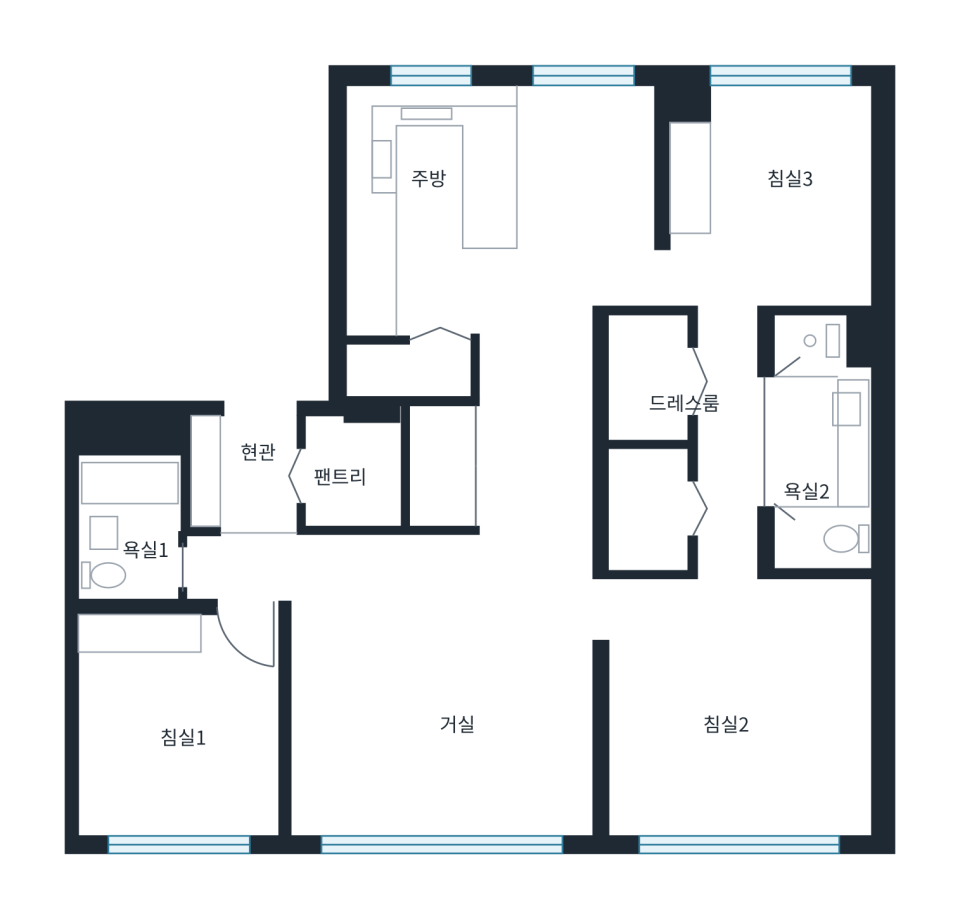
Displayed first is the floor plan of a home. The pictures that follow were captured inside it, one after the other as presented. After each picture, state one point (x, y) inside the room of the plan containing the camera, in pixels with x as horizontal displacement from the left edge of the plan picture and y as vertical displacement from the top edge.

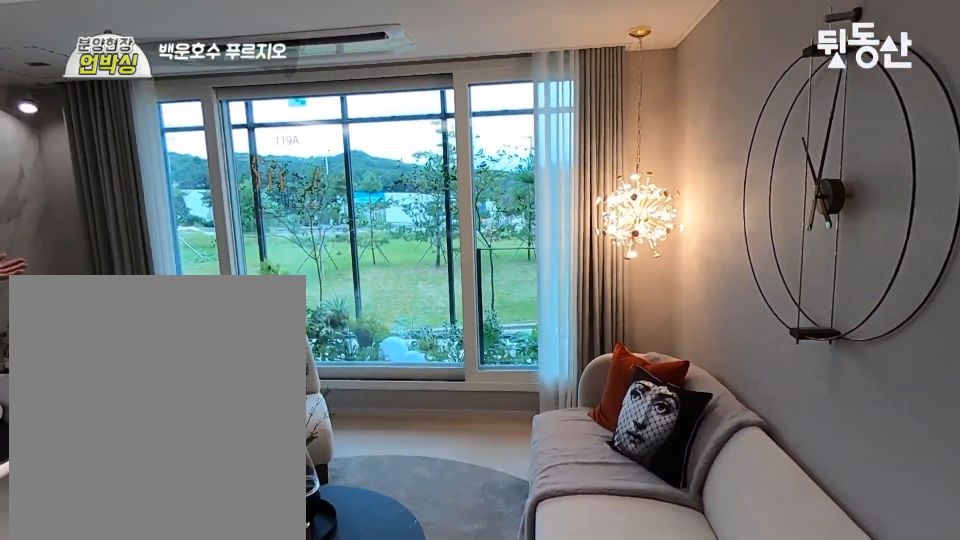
(461, 748)
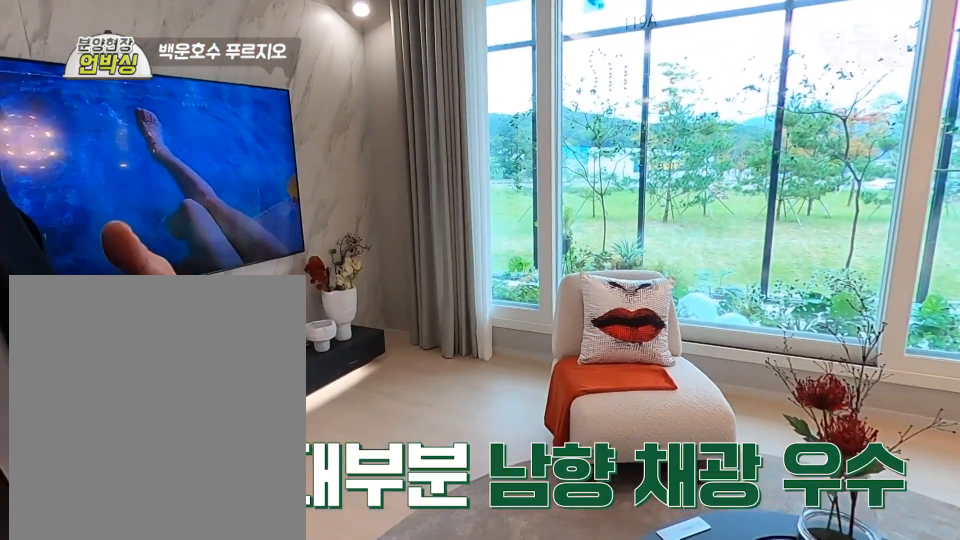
(461, 748)
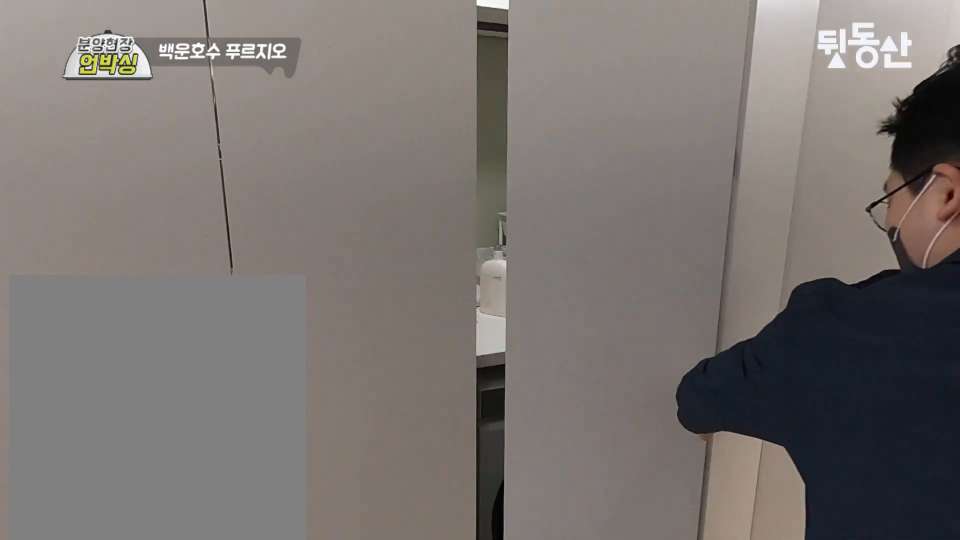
(537, 486)
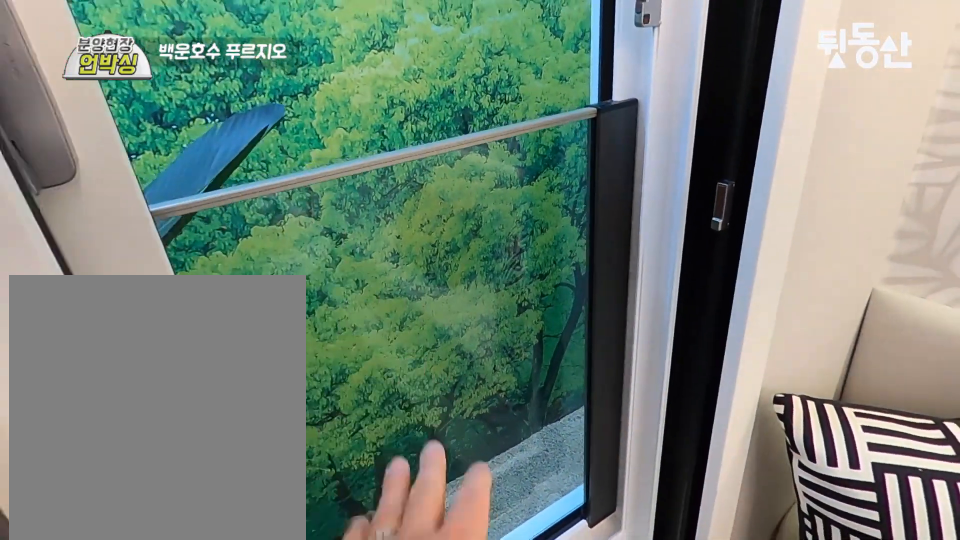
(581, 229)
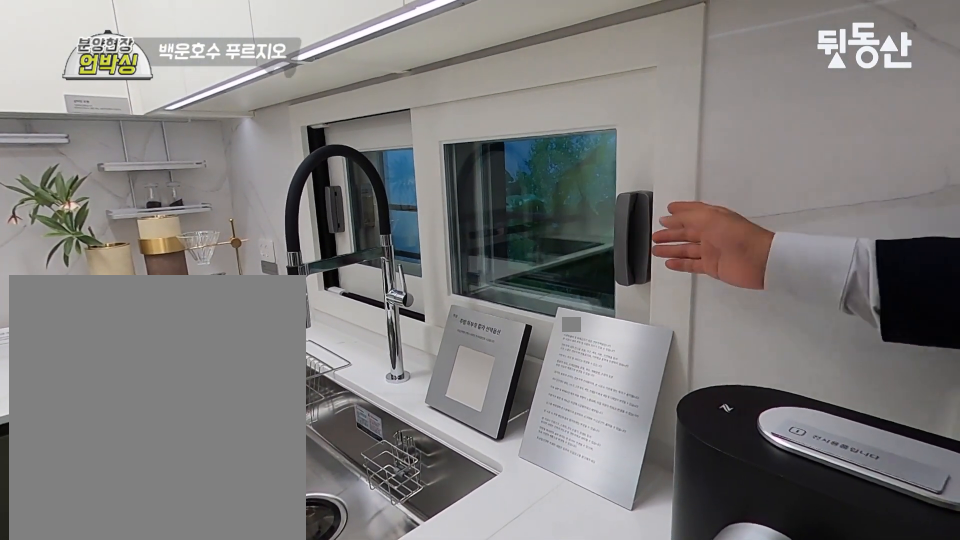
(582, 231)
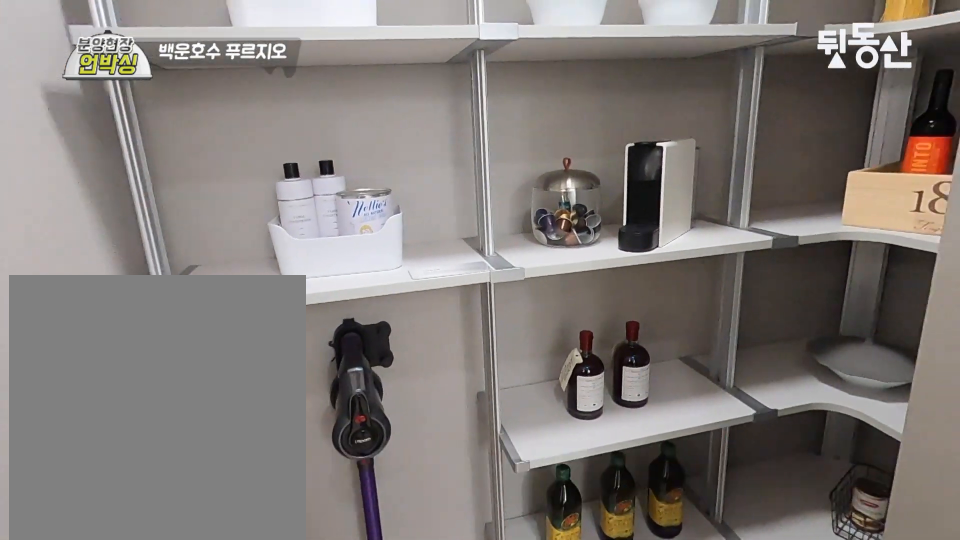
(442, 347)
